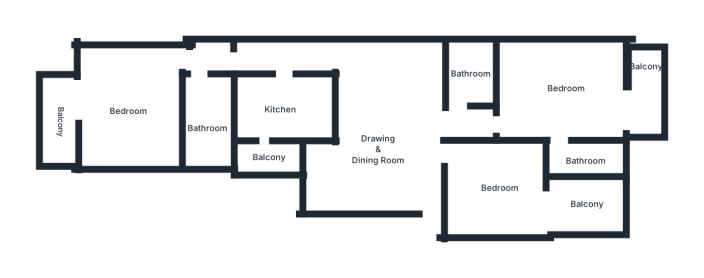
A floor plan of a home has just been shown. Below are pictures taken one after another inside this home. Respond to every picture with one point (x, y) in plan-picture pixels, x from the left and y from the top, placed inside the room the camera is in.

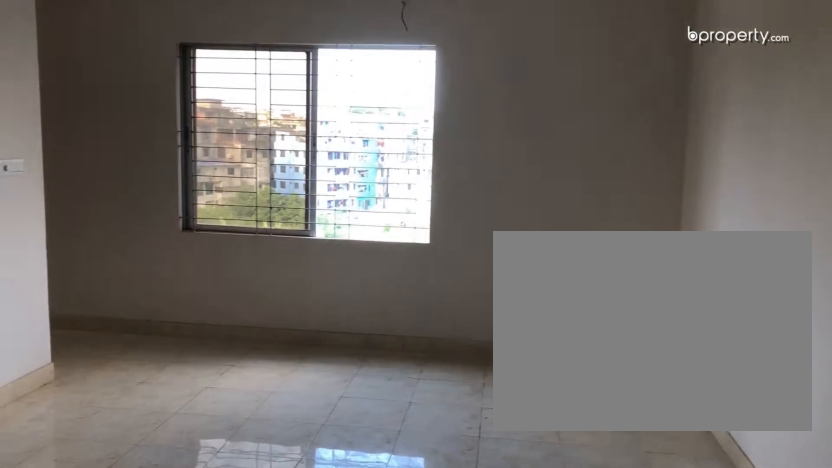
(376, 160)
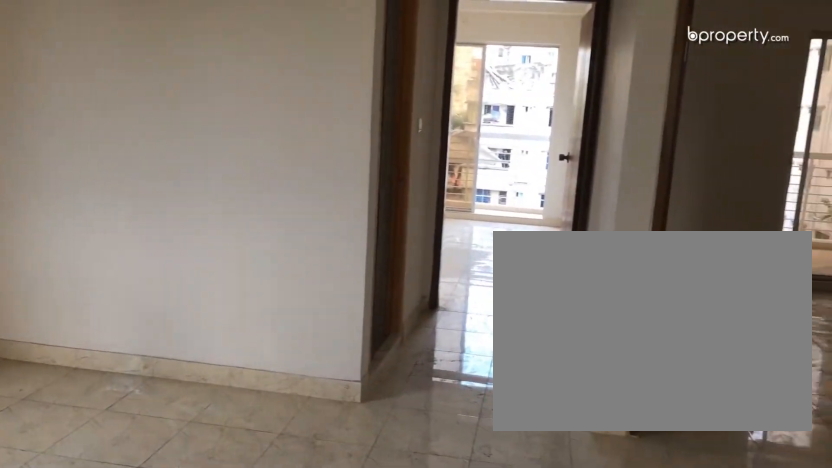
(376, 160)
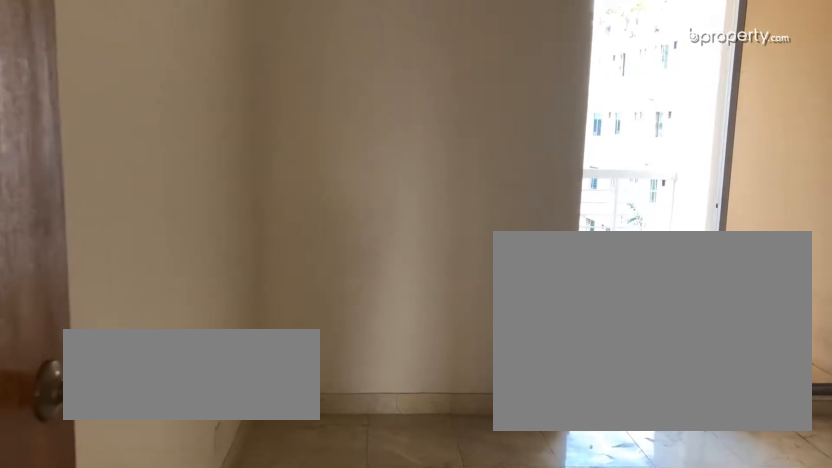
(500, 205)
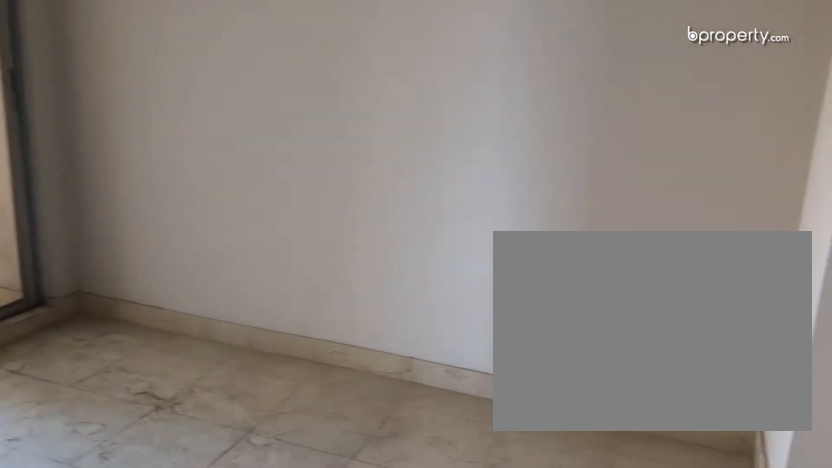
(500, 205)
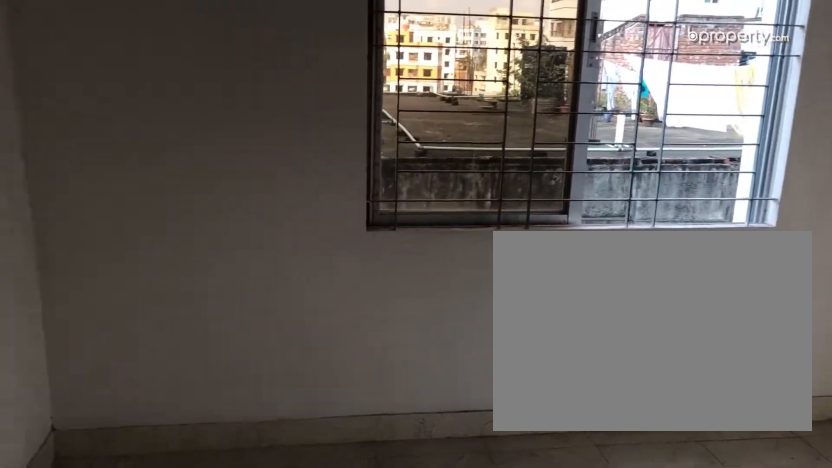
(562, 100)
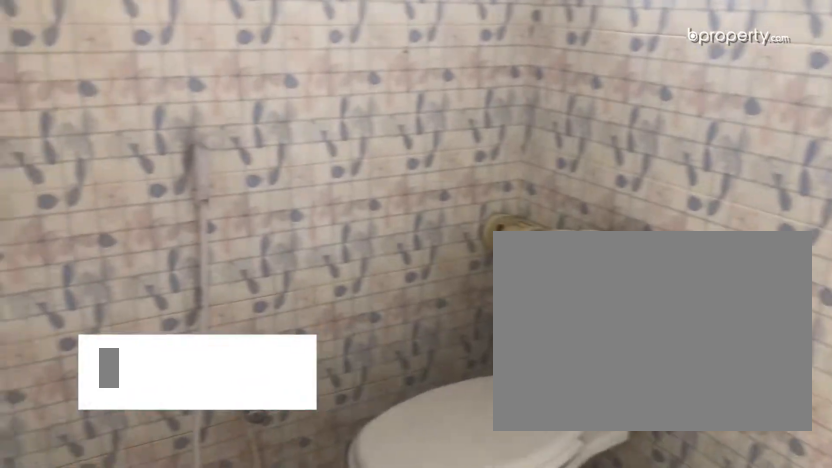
(584, 162)
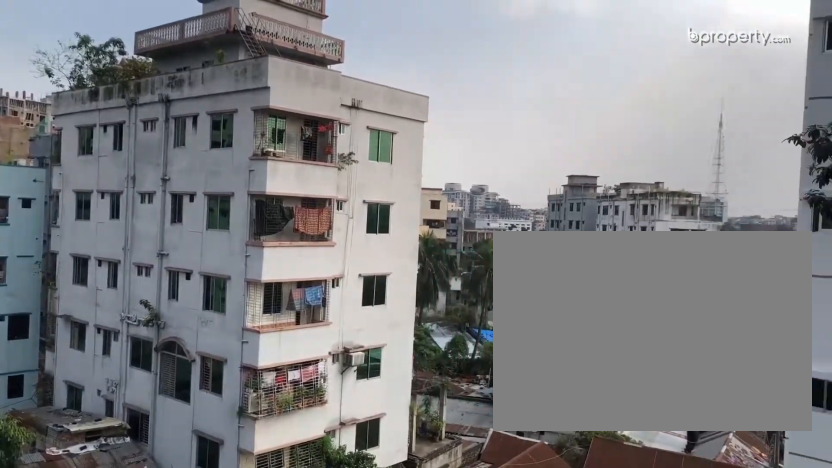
(645, 101)
